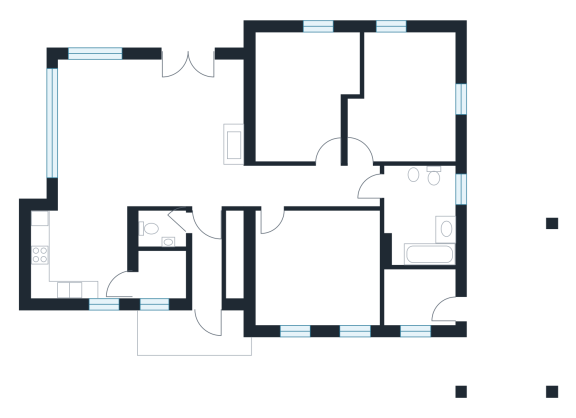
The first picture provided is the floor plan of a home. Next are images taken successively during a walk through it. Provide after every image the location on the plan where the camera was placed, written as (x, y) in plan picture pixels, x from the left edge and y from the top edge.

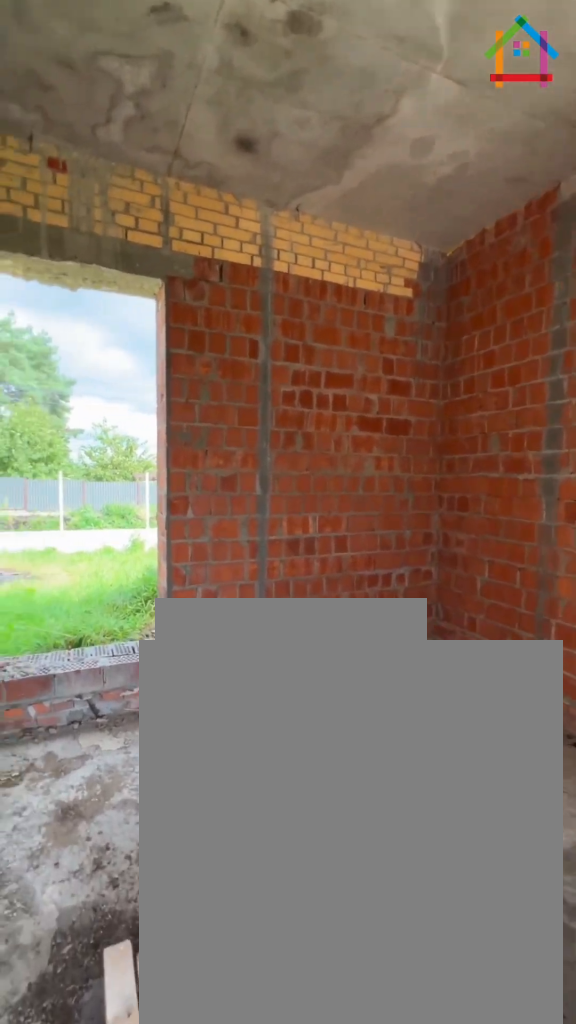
(92, 239)
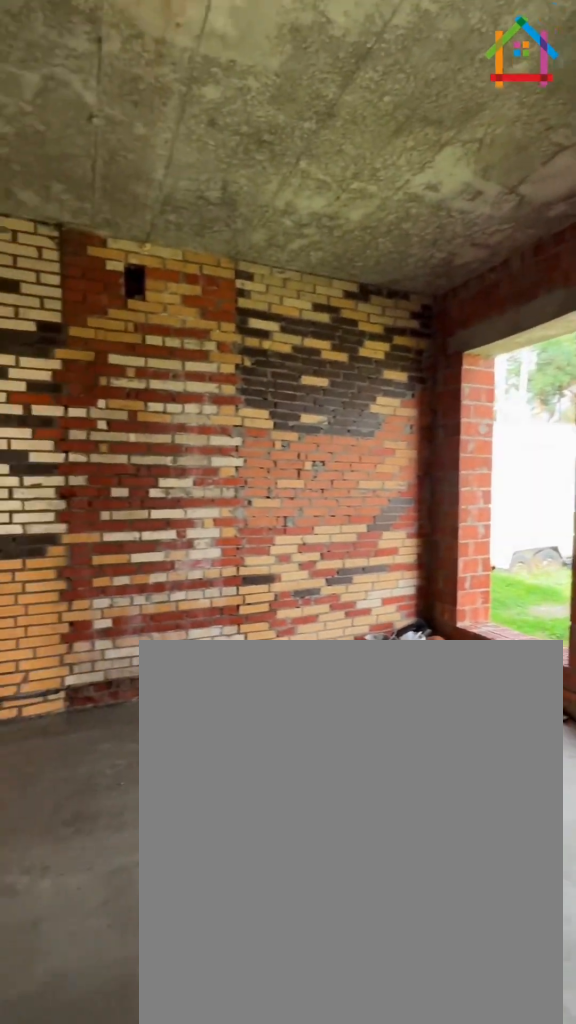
(329, 299)
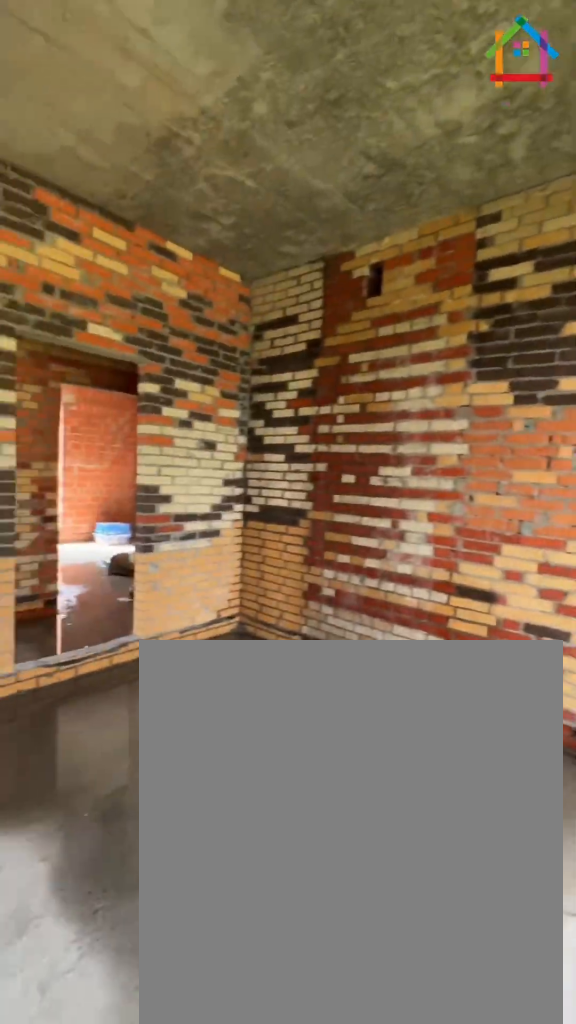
(289, 263)
